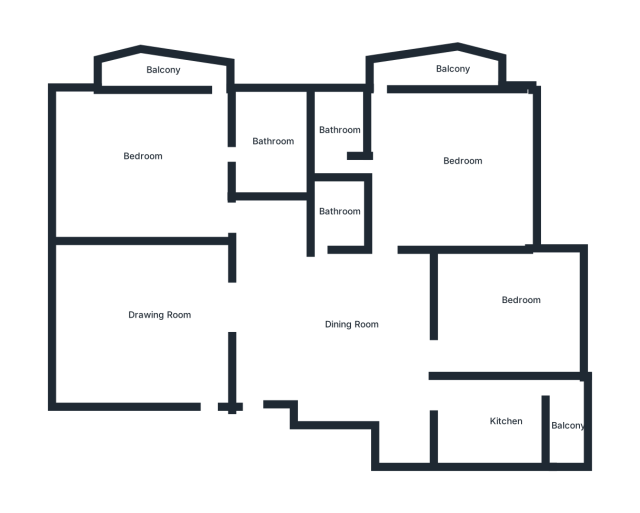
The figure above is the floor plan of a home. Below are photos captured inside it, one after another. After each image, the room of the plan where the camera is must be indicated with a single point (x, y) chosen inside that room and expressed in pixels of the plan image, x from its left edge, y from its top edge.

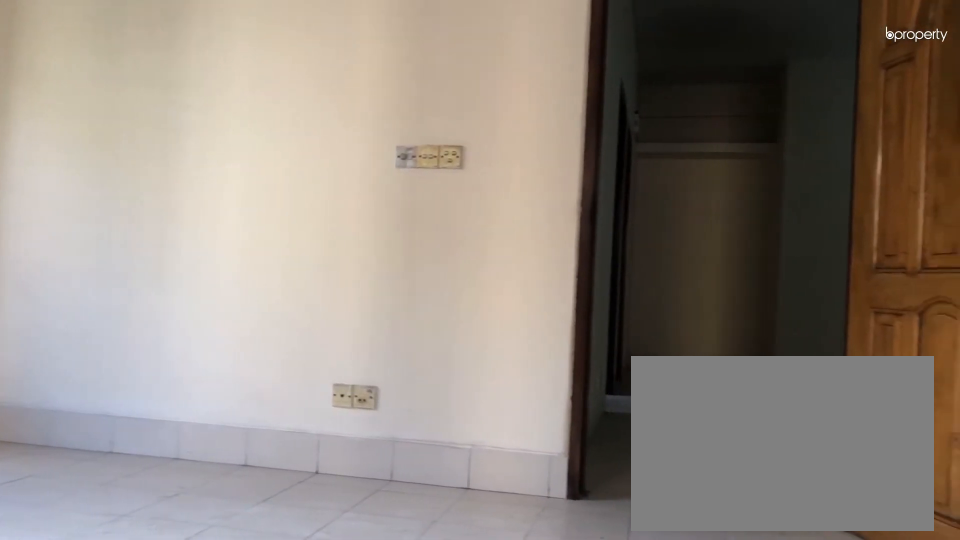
(451, 160)
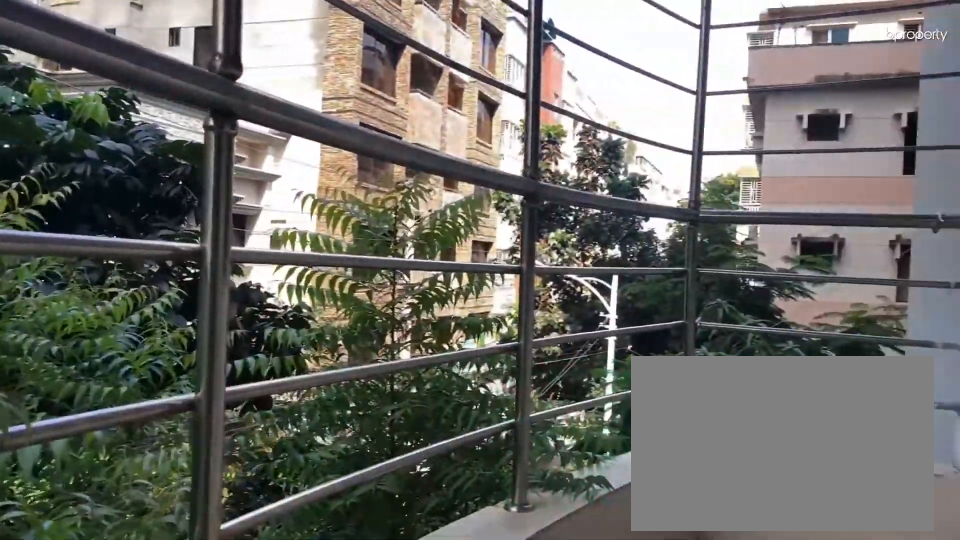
(446, 70)
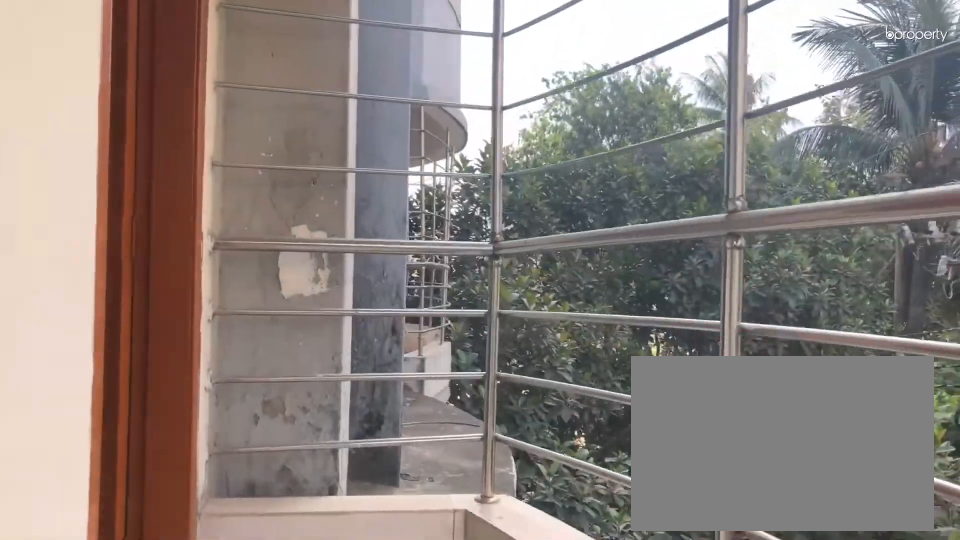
(447, 70)
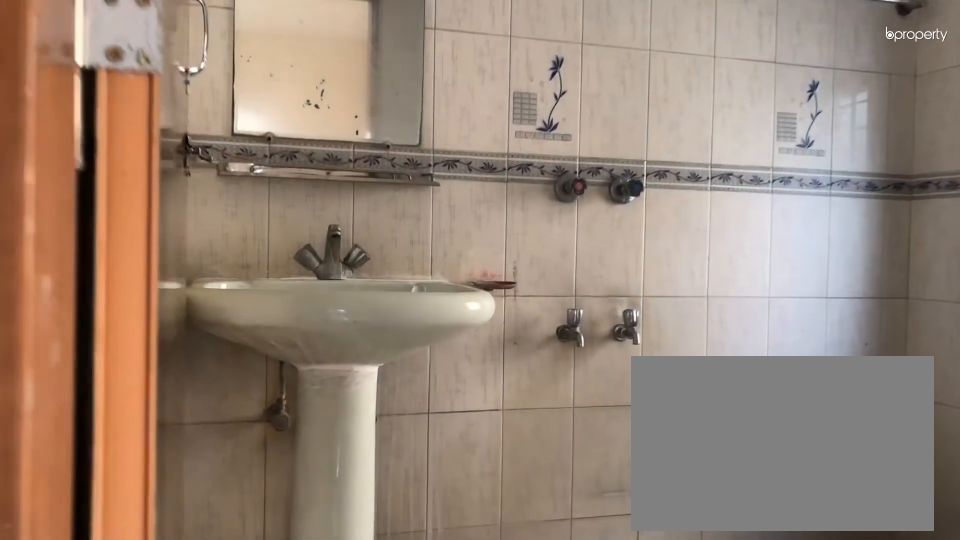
(331, 138)
